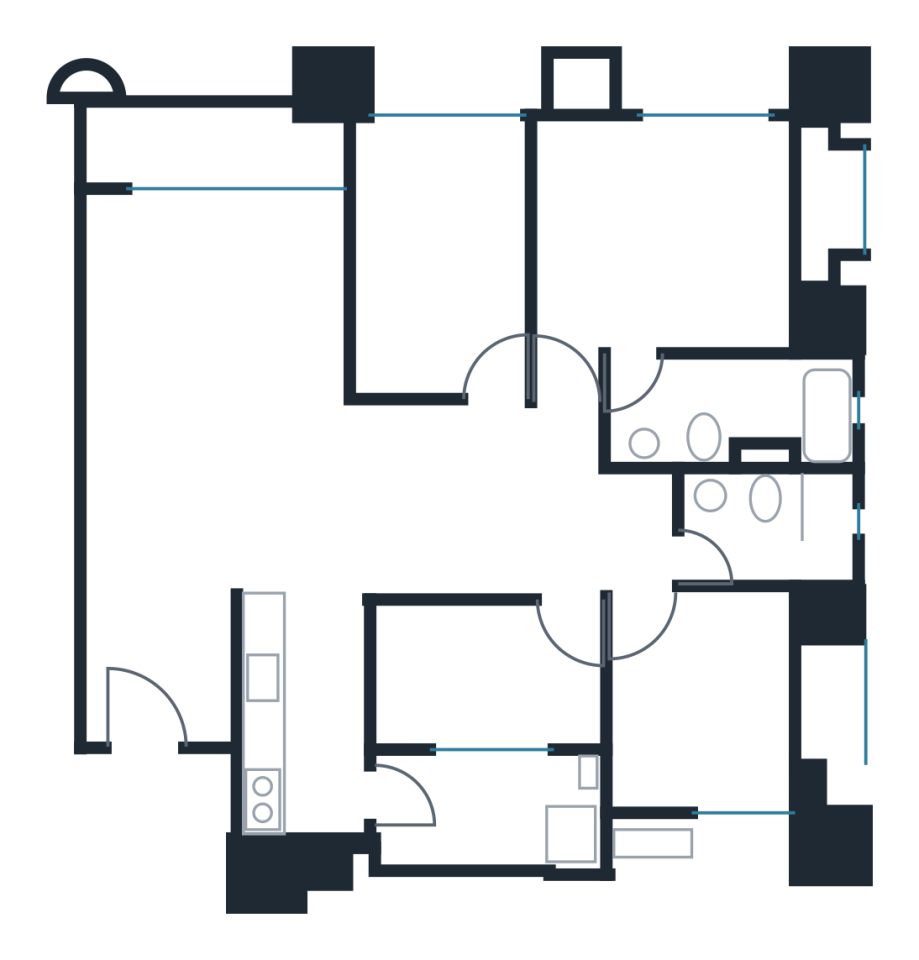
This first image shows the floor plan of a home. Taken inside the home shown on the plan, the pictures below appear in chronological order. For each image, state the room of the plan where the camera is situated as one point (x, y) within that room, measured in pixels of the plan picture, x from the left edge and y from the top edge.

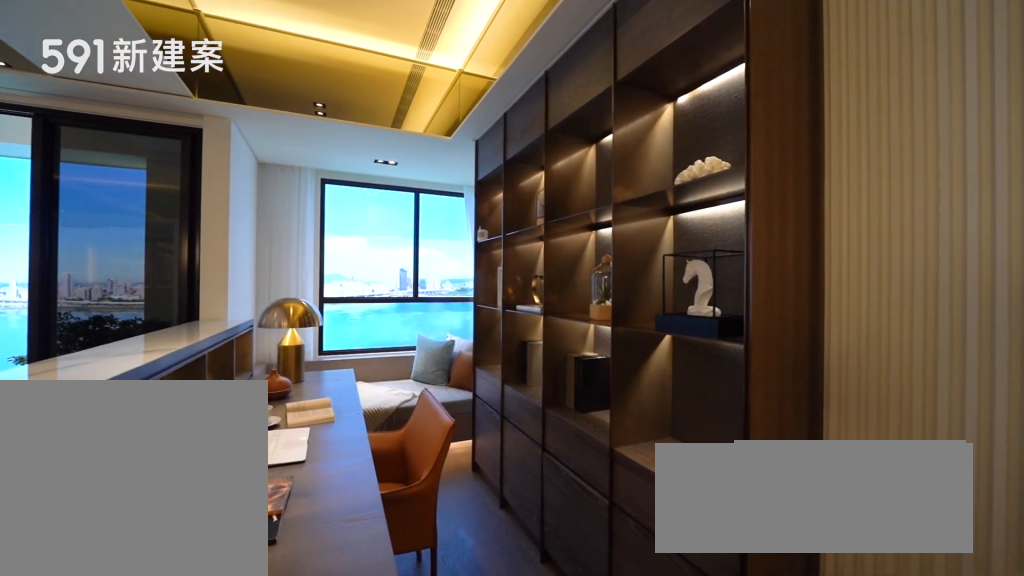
(440, 248)
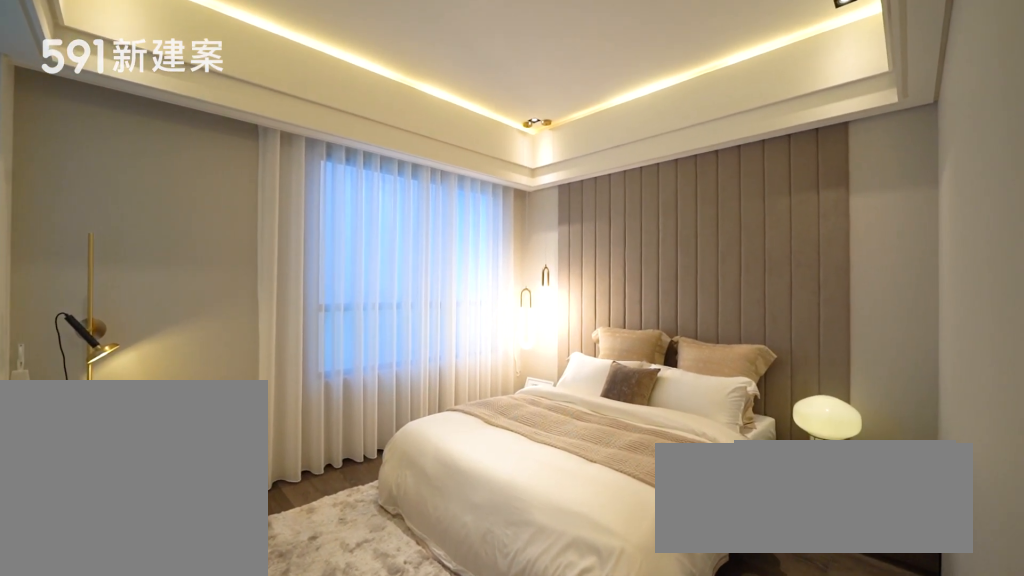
(668, 238)
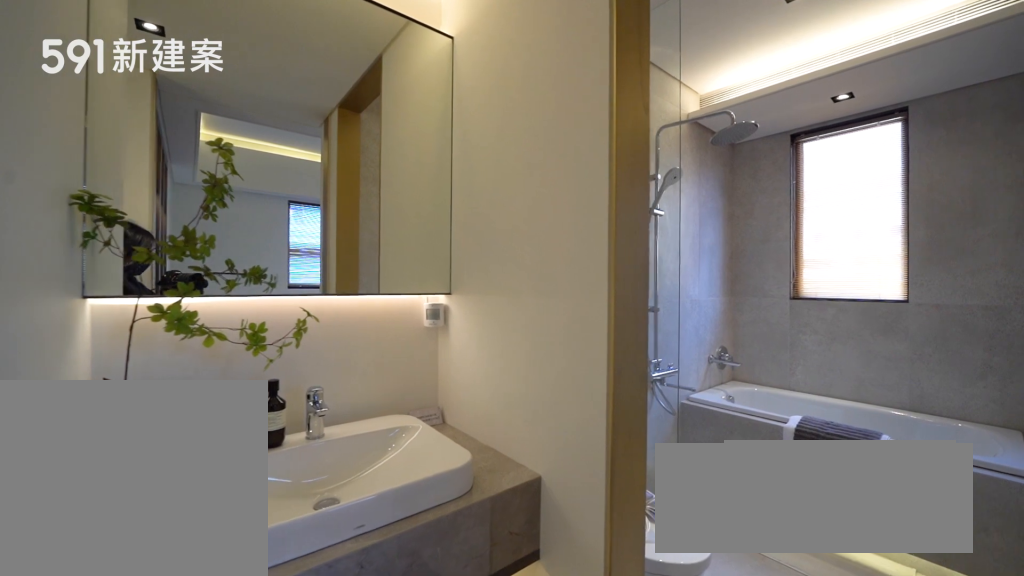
(778, 525)
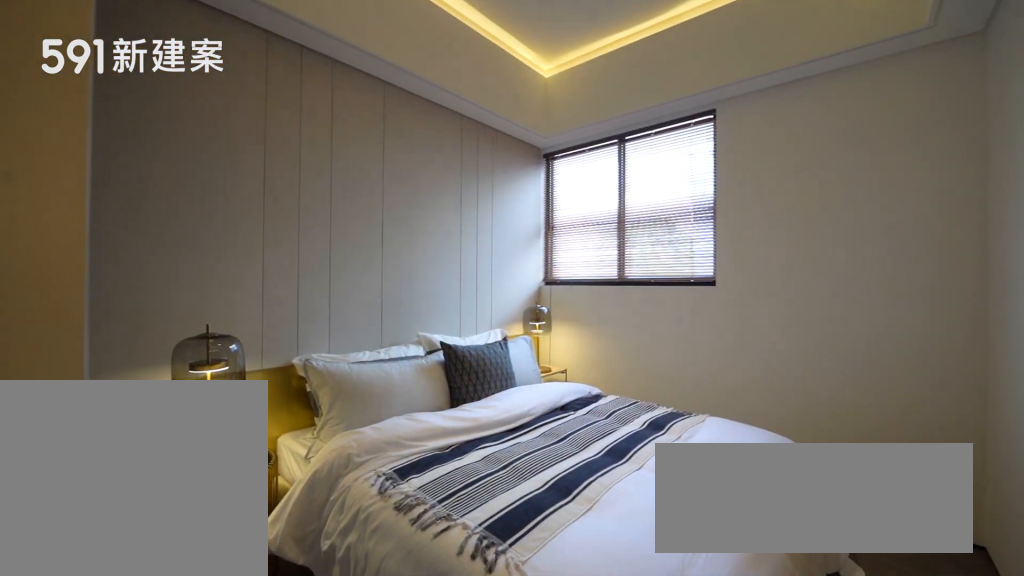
(703, 711)
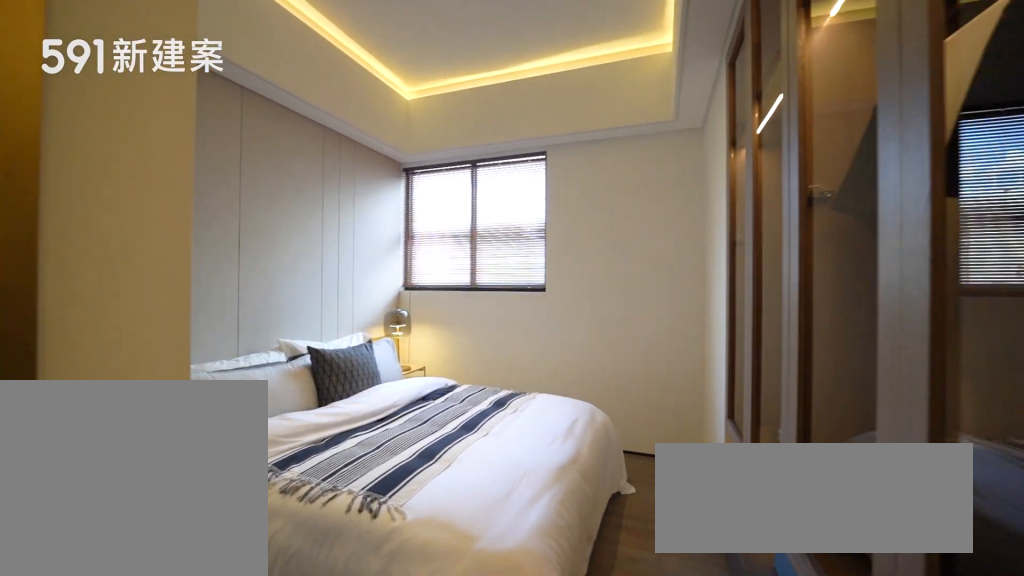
(703, 711)
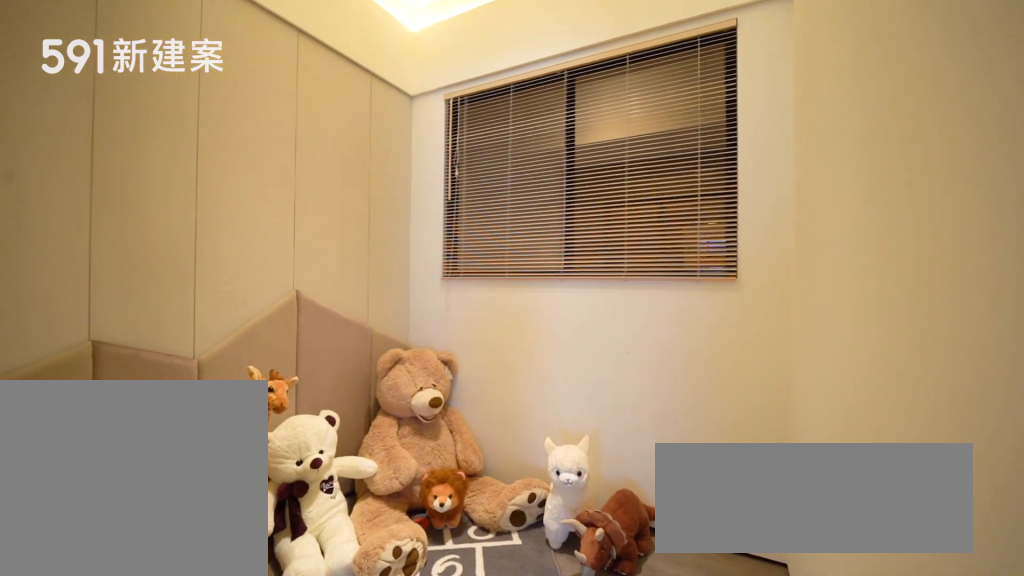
(481, 677)
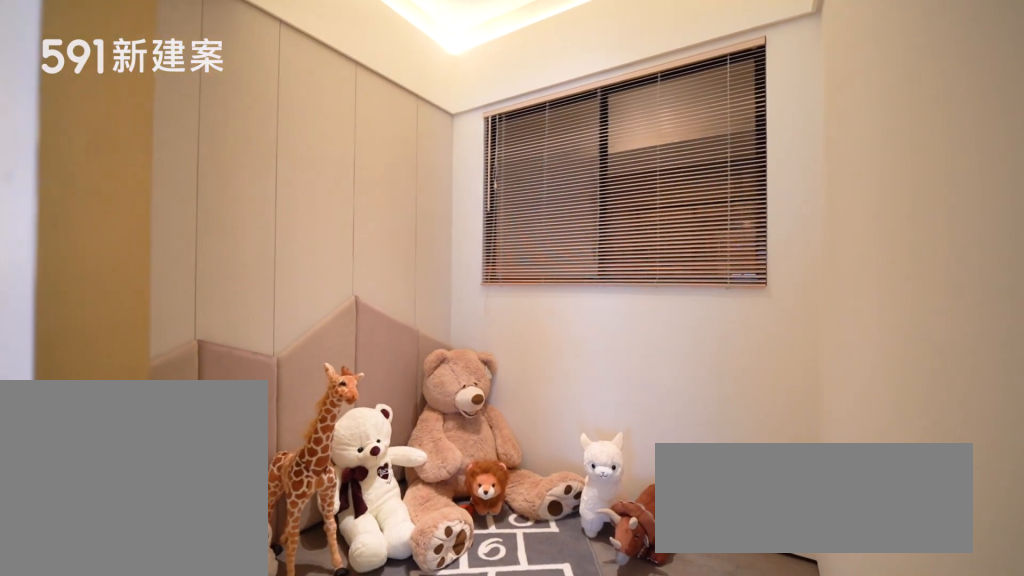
(481, 677)
